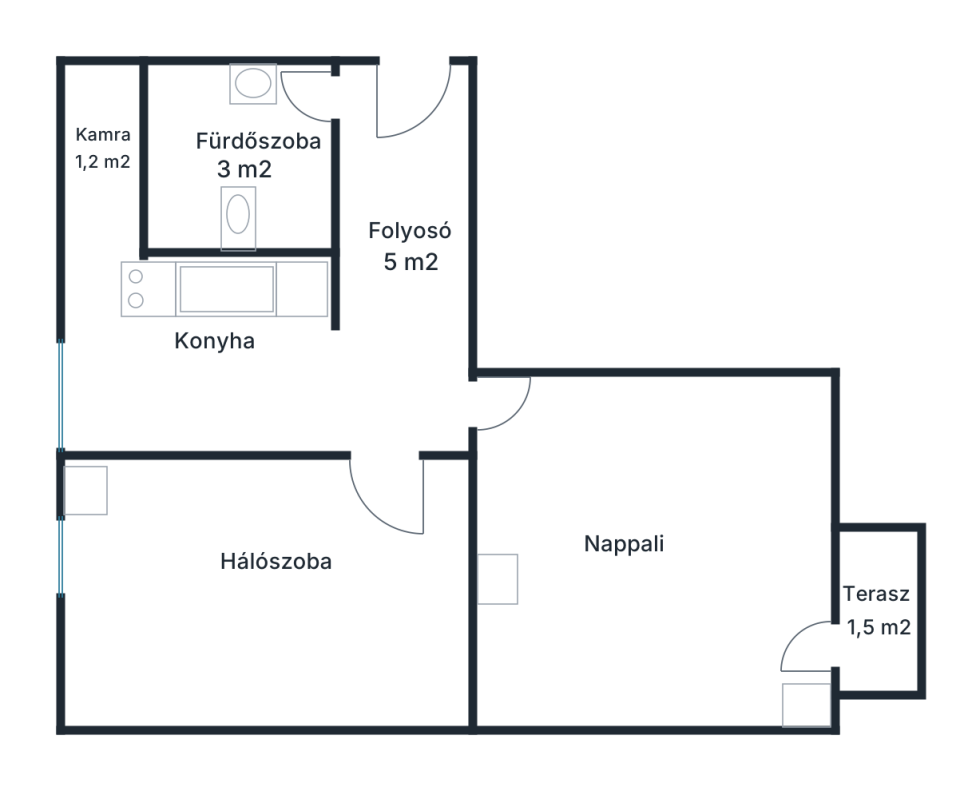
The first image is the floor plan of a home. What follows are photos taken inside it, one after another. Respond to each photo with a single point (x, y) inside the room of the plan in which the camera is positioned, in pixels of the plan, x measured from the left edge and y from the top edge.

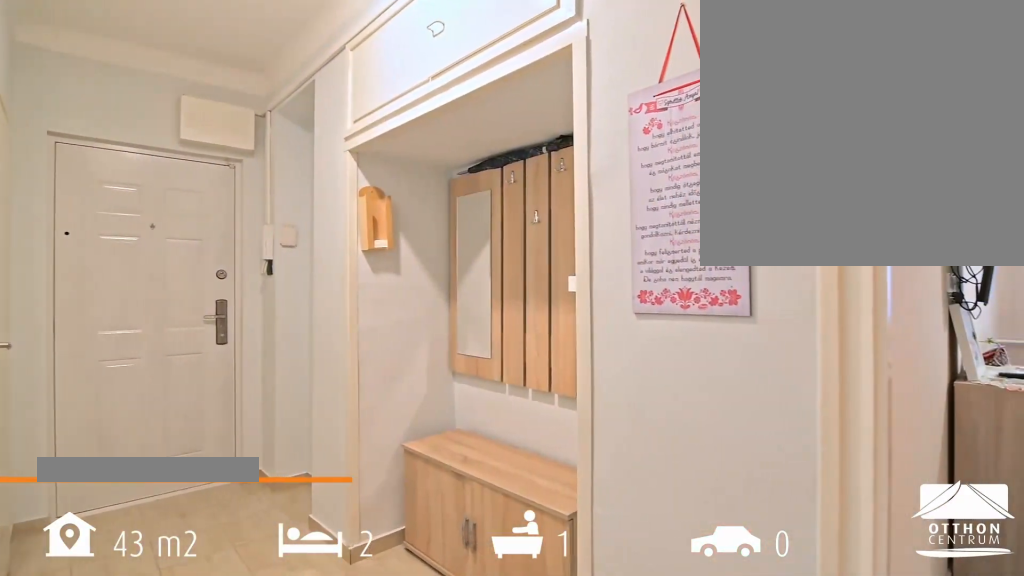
(404, 248)
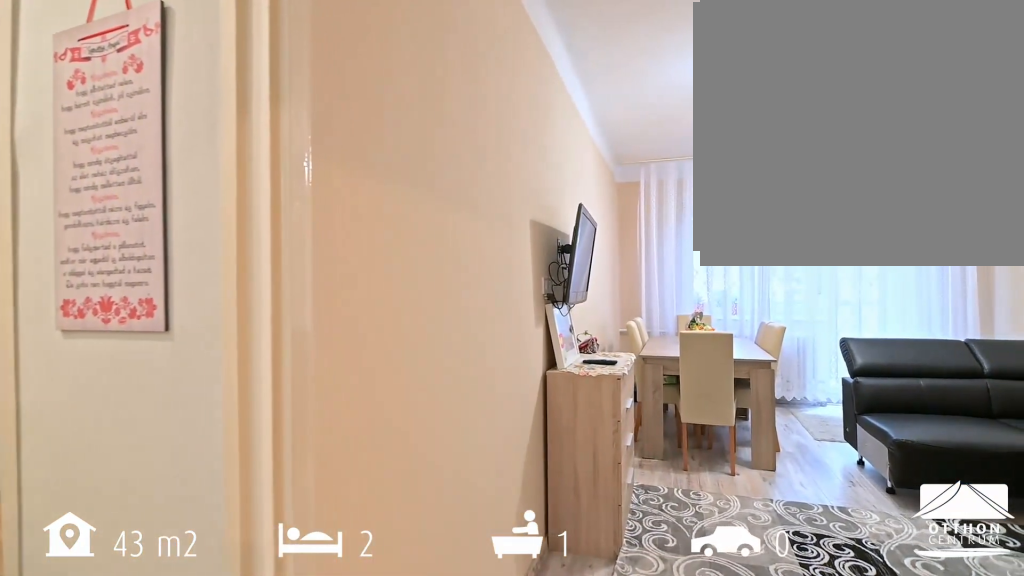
(404, 247)
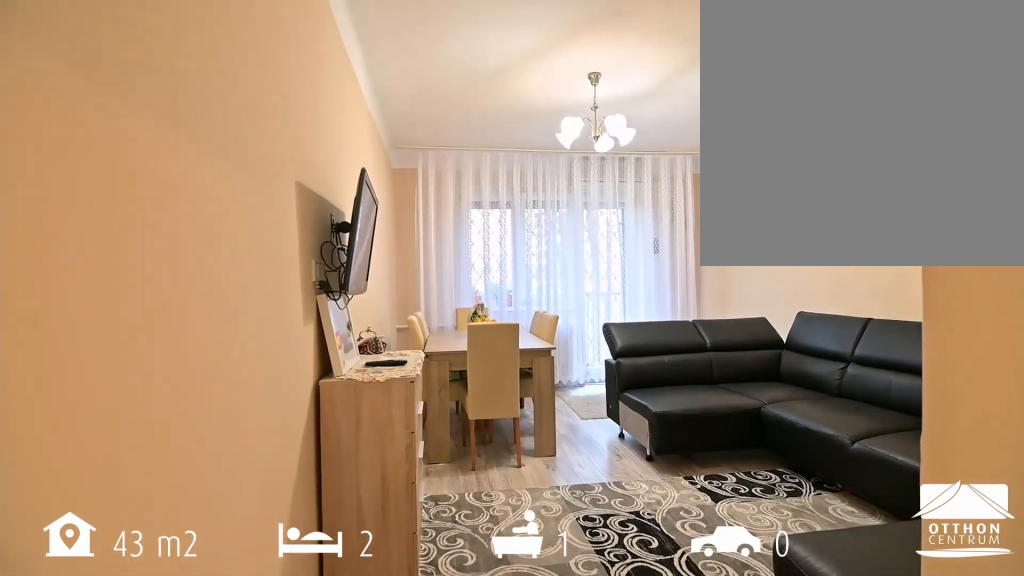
(652, 560)
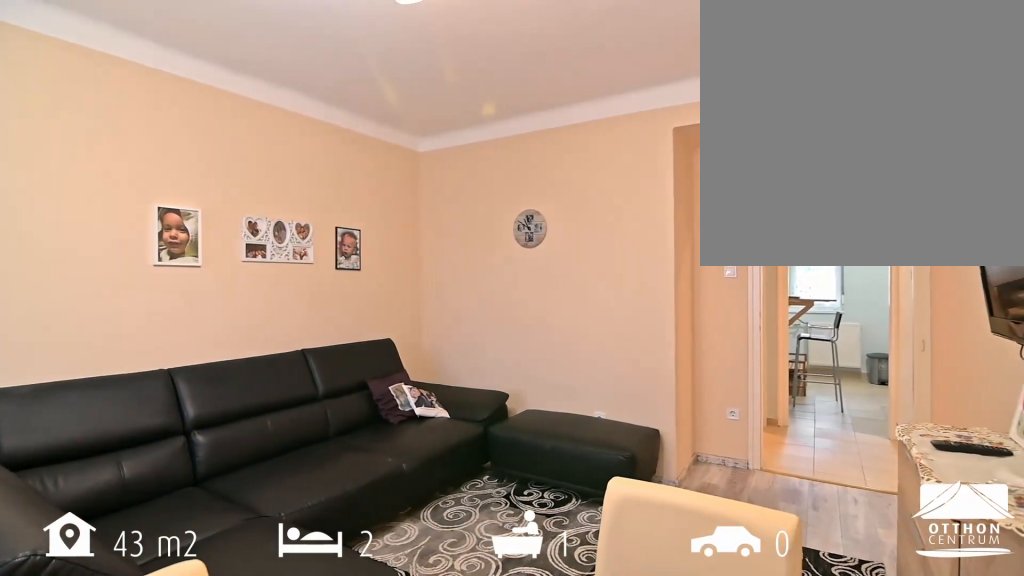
(652, 560)
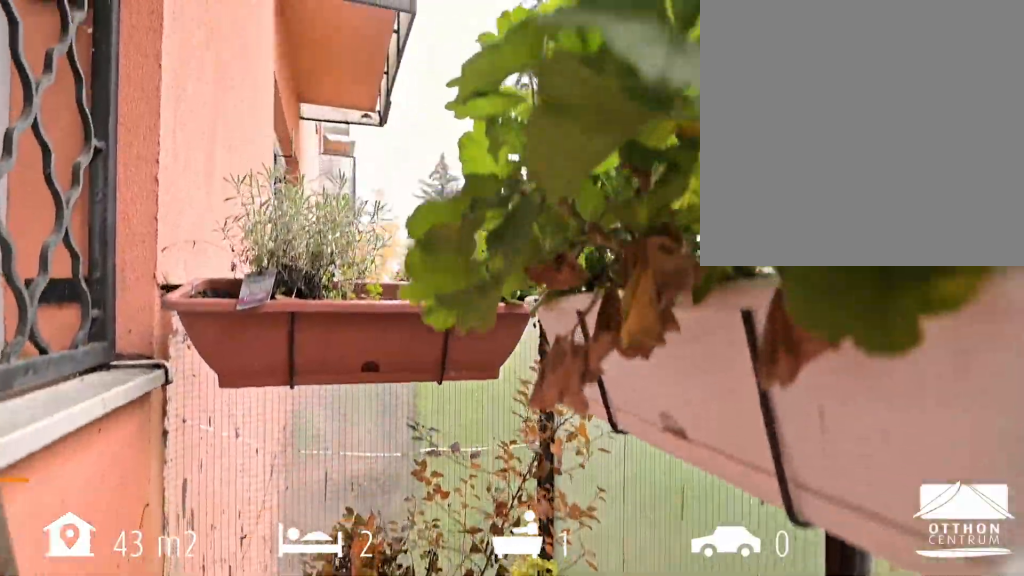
(878, 609)
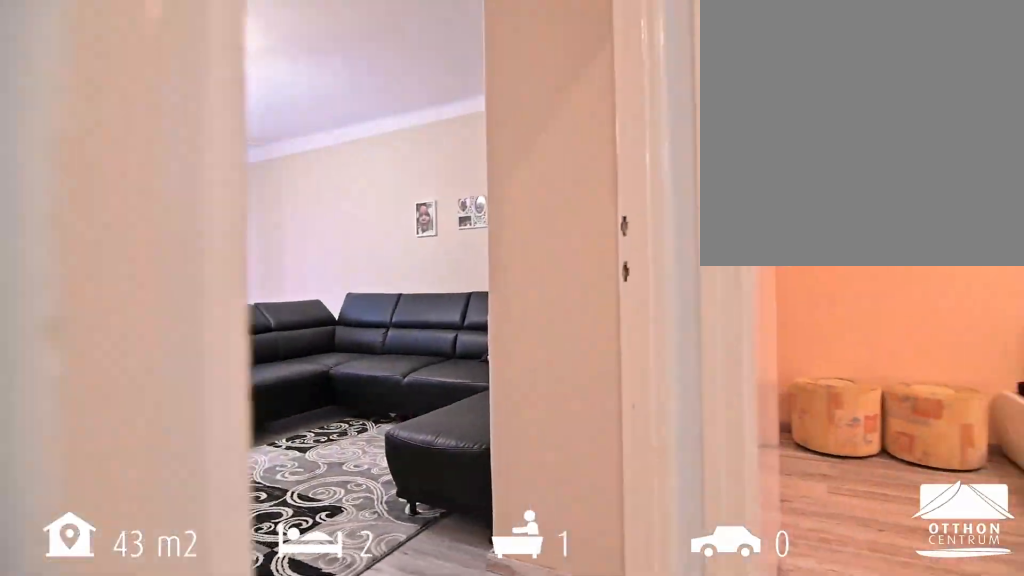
(403, 410)
